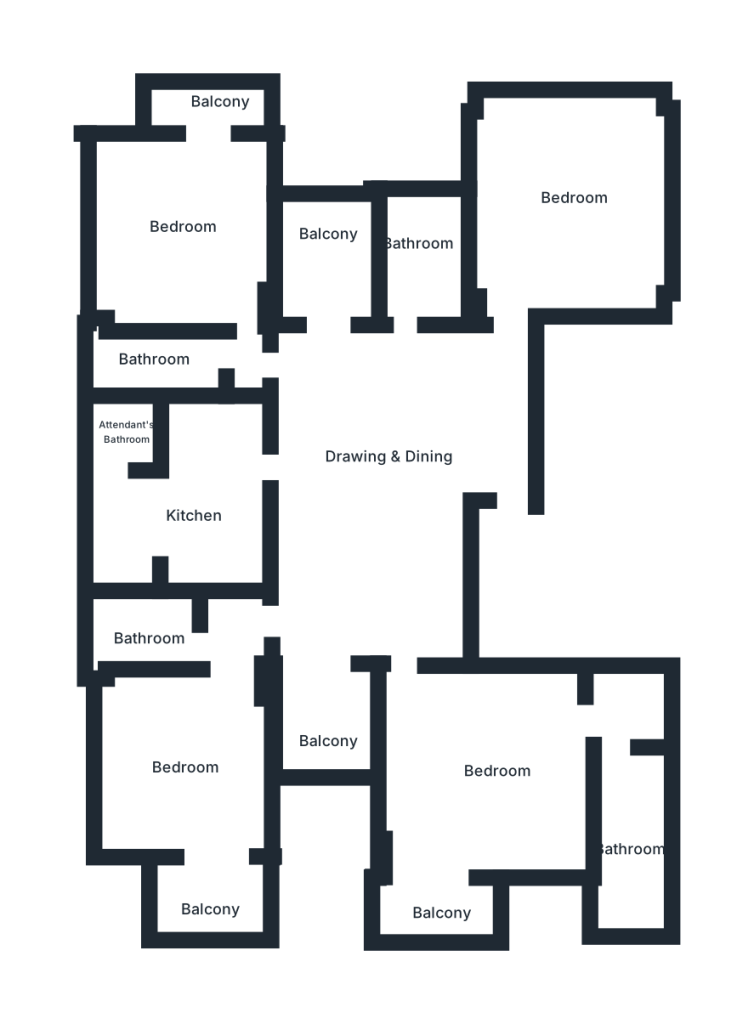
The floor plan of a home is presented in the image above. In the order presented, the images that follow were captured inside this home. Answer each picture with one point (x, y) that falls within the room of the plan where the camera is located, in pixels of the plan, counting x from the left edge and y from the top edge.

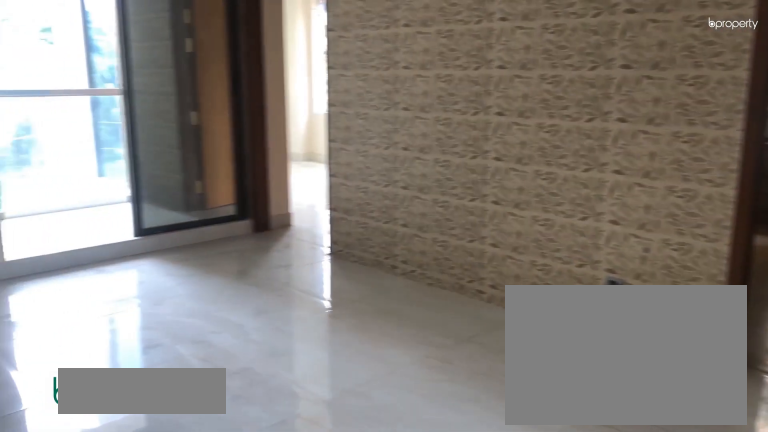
(379, 515)
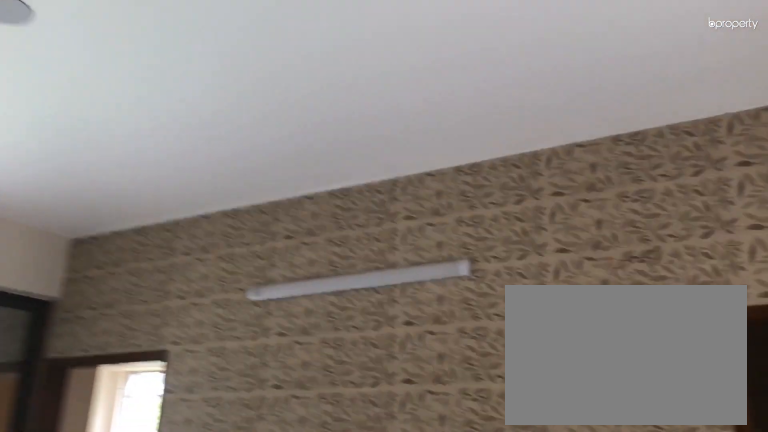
(379, 515)
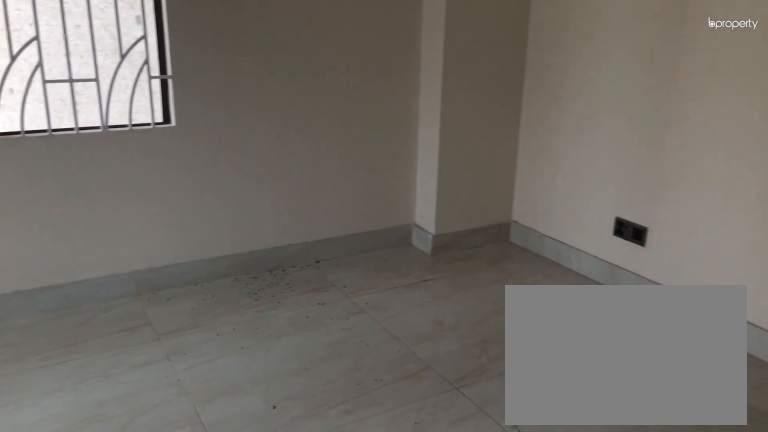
(571, 208)
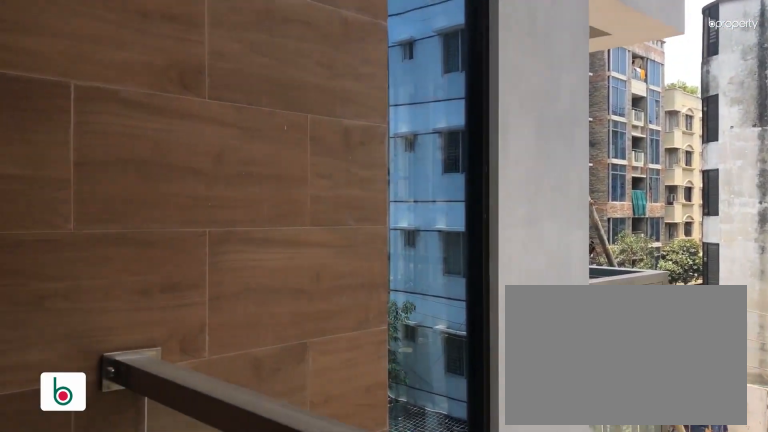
(330, 268)
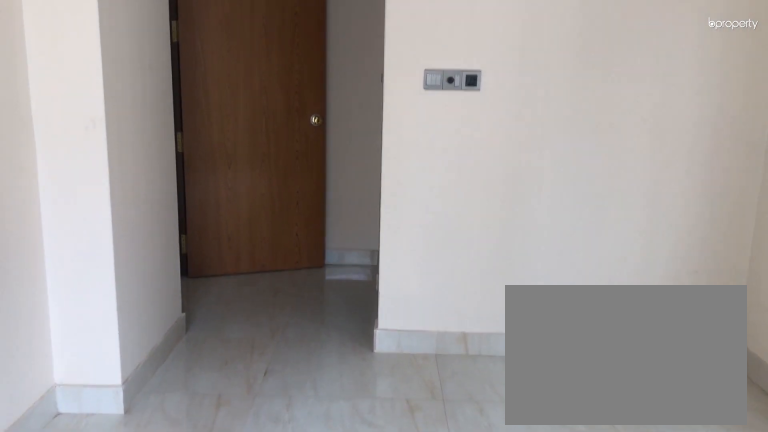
(200, 231)
